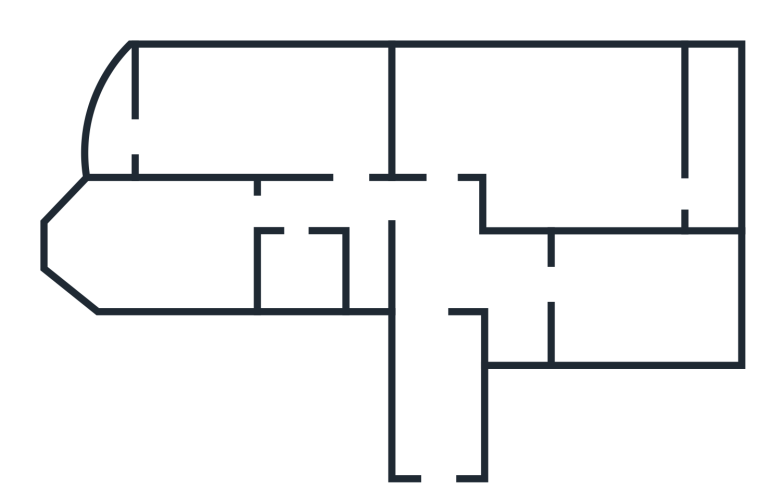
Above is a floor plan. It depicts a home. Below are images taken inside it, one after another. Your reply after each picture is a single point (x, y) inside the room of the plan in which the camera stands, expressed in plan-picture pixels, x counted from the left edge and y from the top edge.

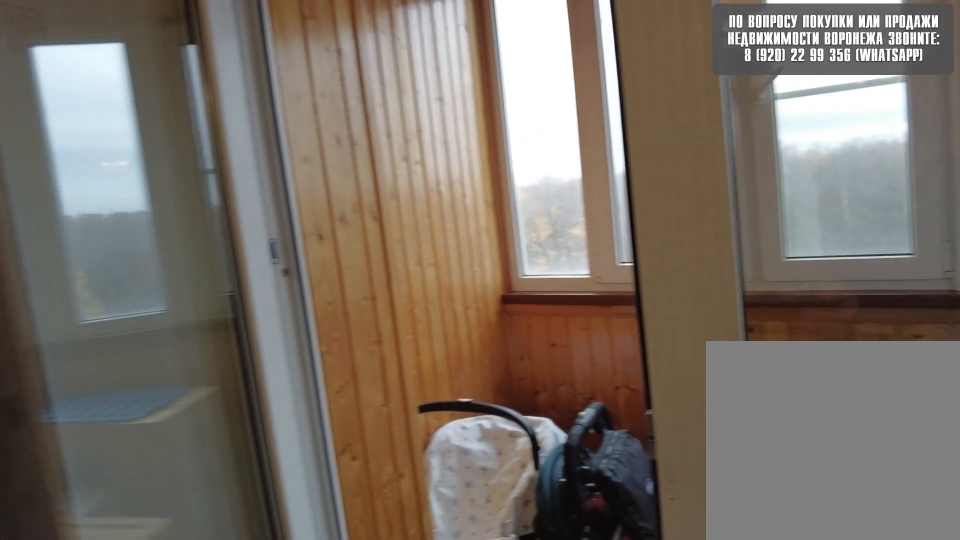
(178, 133)
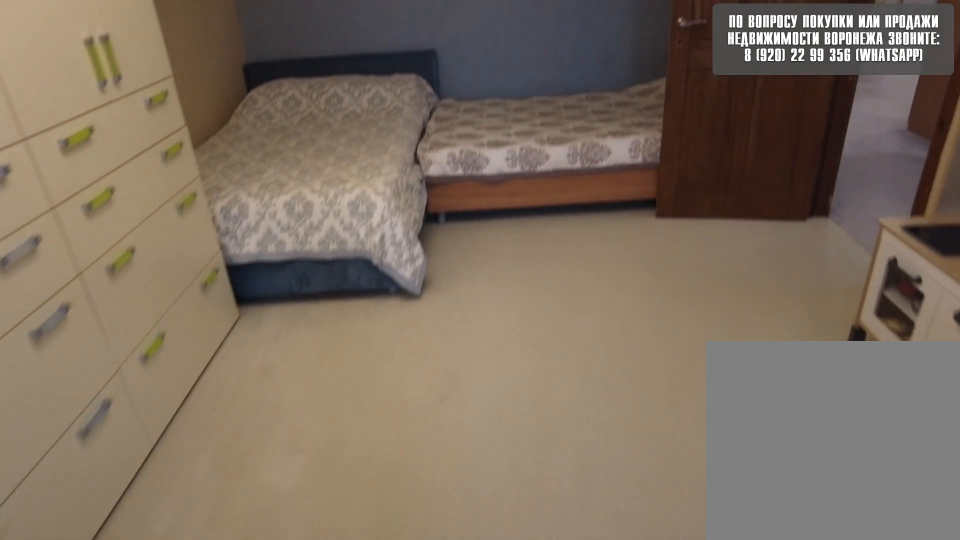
(178, 133)
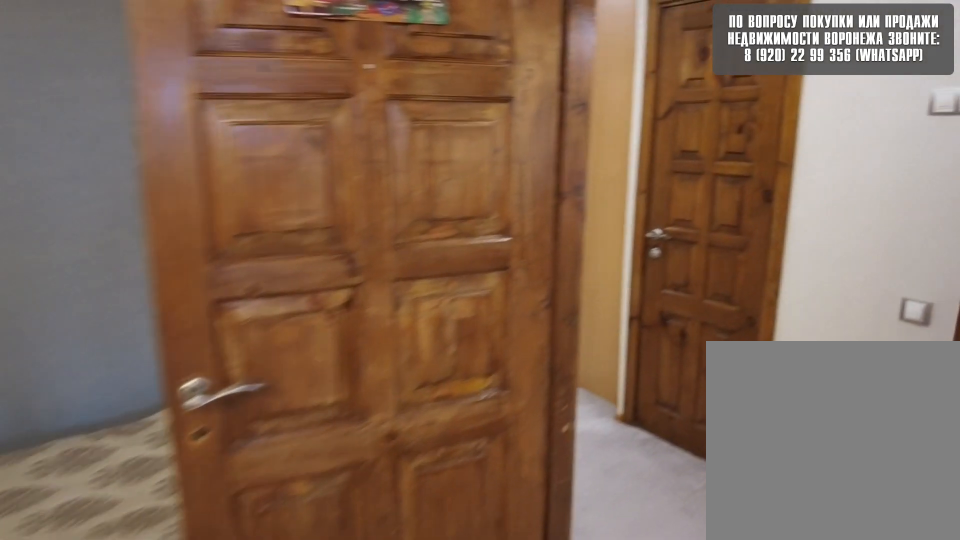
(292, 149)
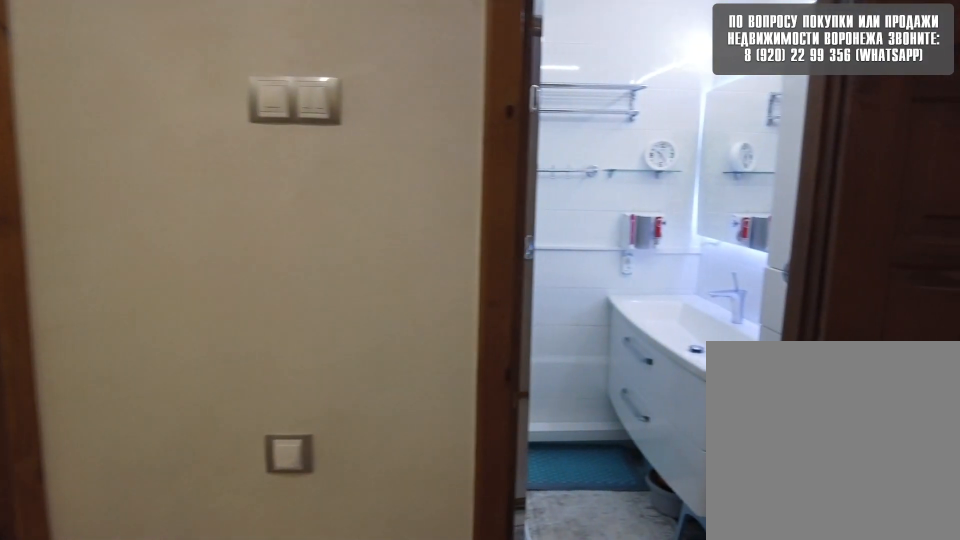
(366, 191)
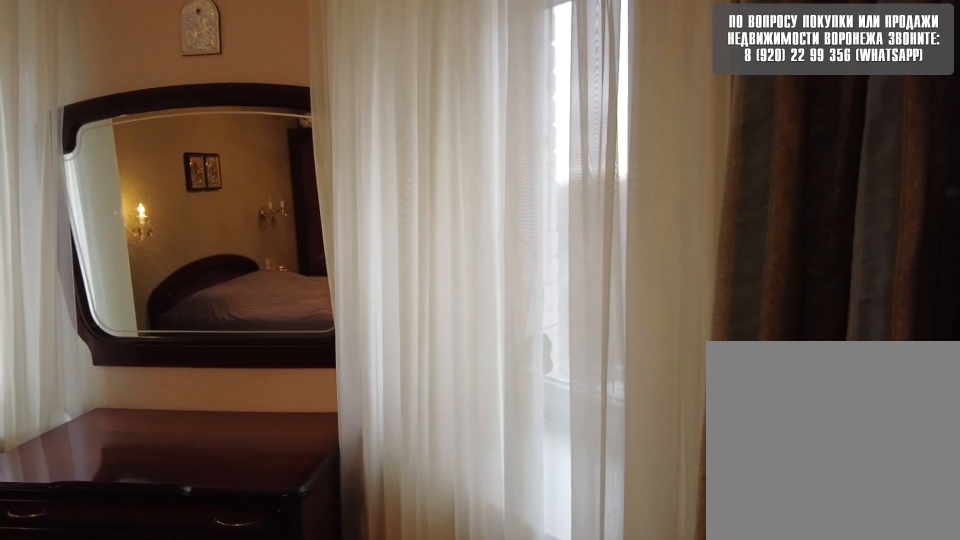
(178, 238)
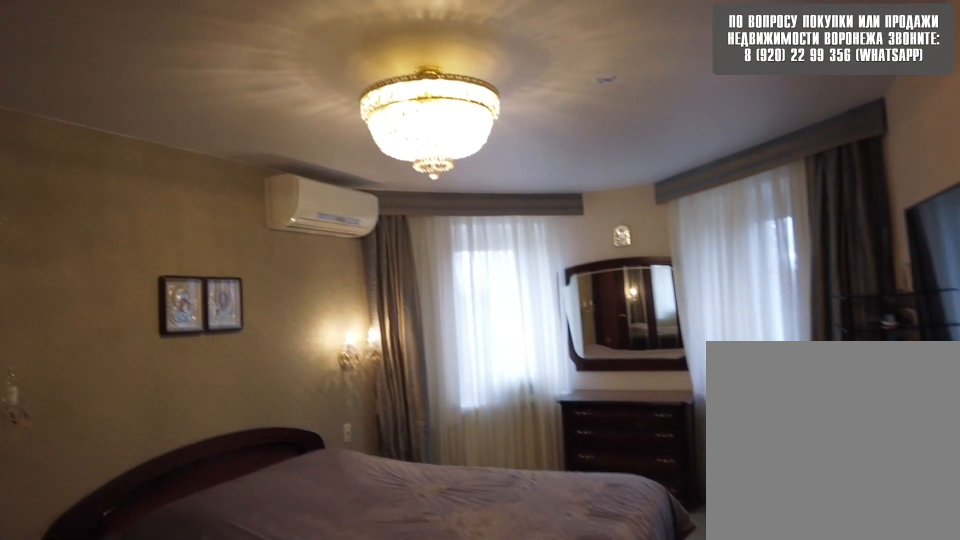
(178, 238)
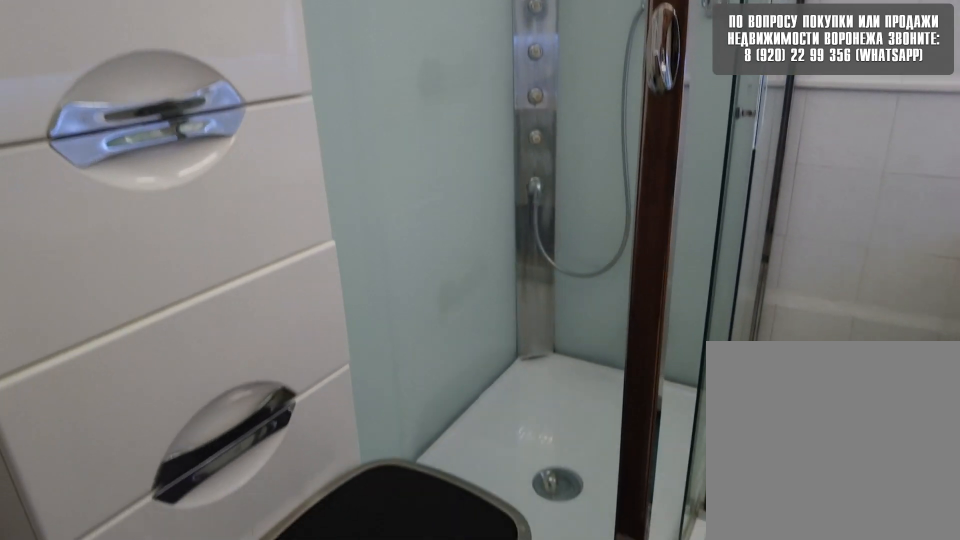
(295, 224)
